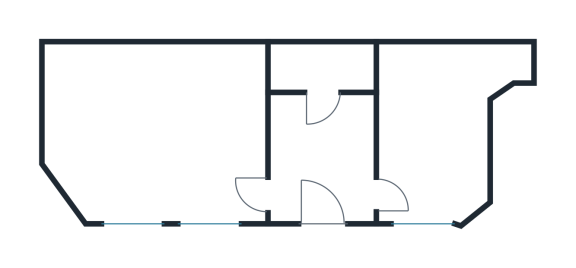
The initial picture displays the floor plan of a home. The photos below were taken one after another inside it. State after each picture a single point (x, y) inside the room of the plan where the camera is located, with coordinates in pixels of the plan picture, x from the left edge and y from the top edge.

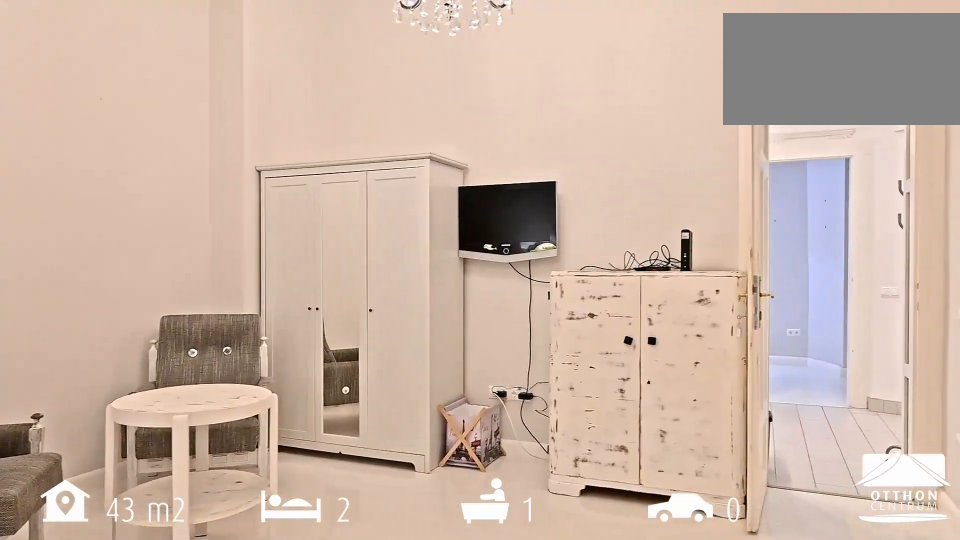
(162, 131)
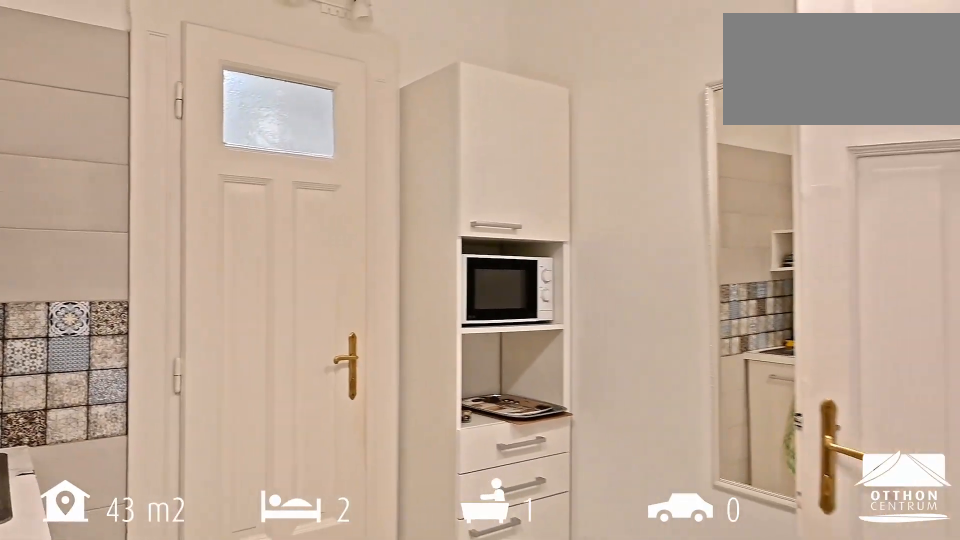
(319, 159)
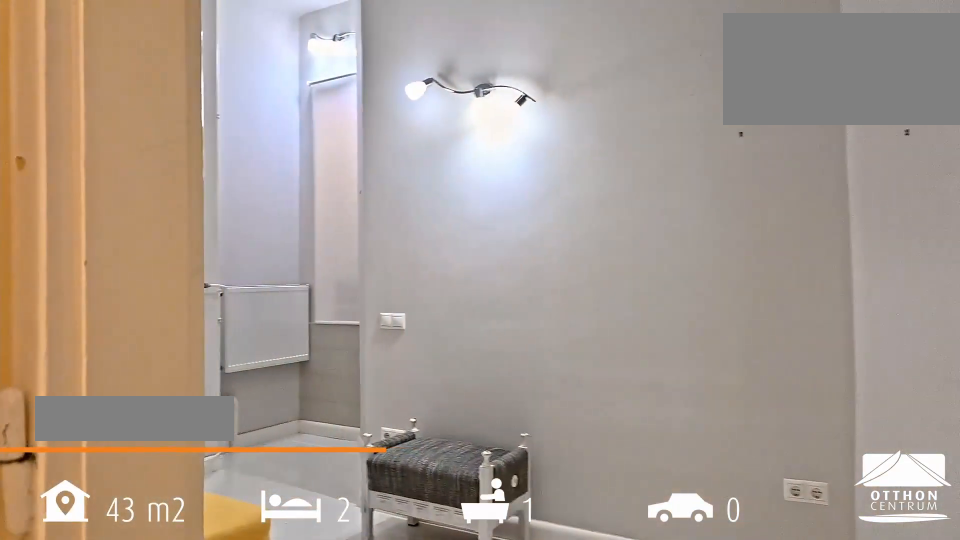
(435, 141)
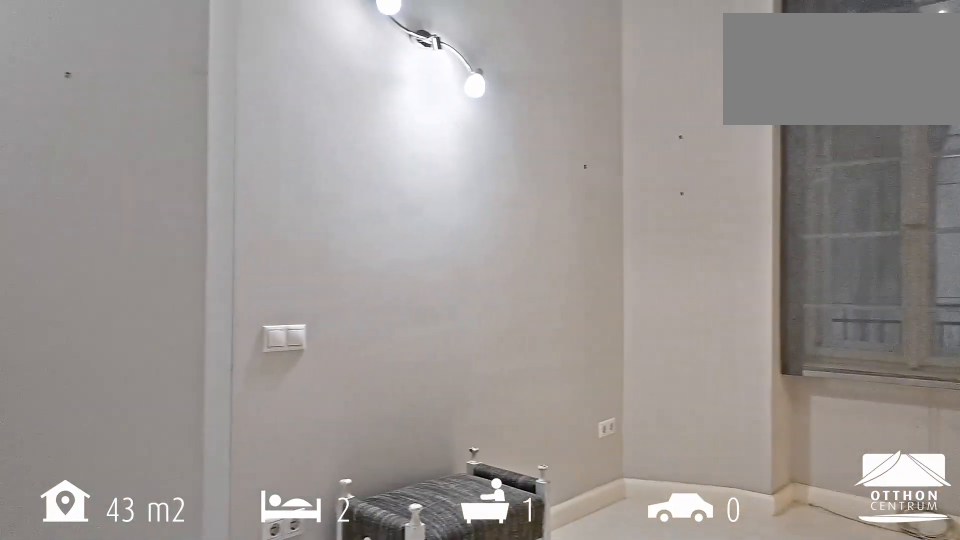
(435, 141)
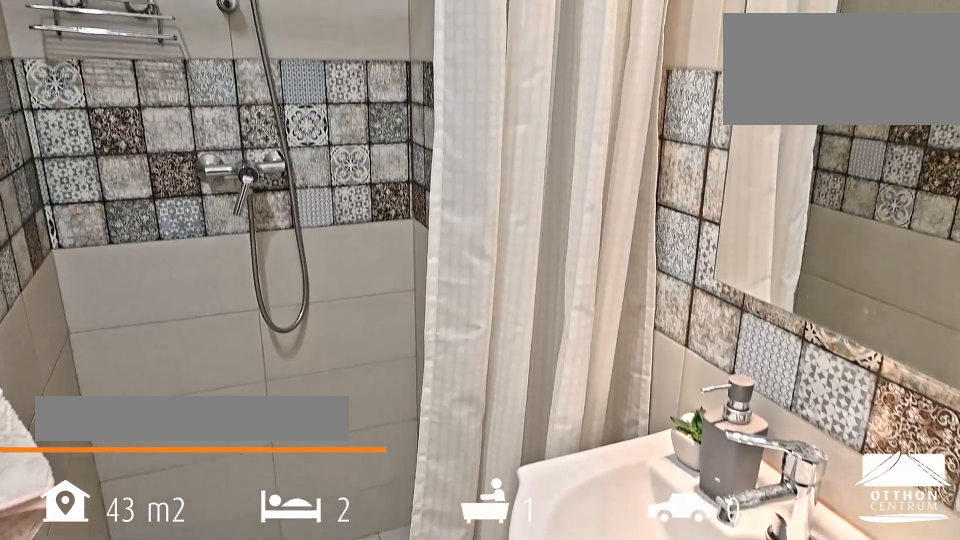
(319, 68)
